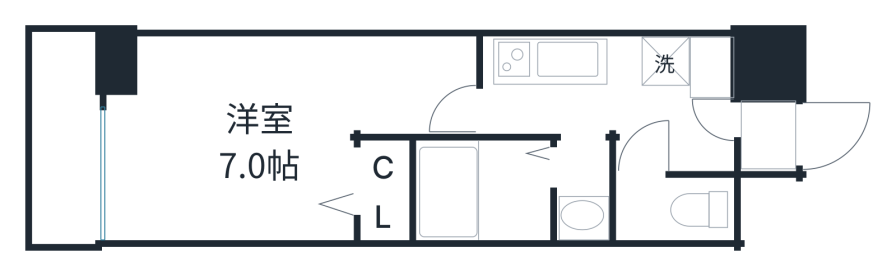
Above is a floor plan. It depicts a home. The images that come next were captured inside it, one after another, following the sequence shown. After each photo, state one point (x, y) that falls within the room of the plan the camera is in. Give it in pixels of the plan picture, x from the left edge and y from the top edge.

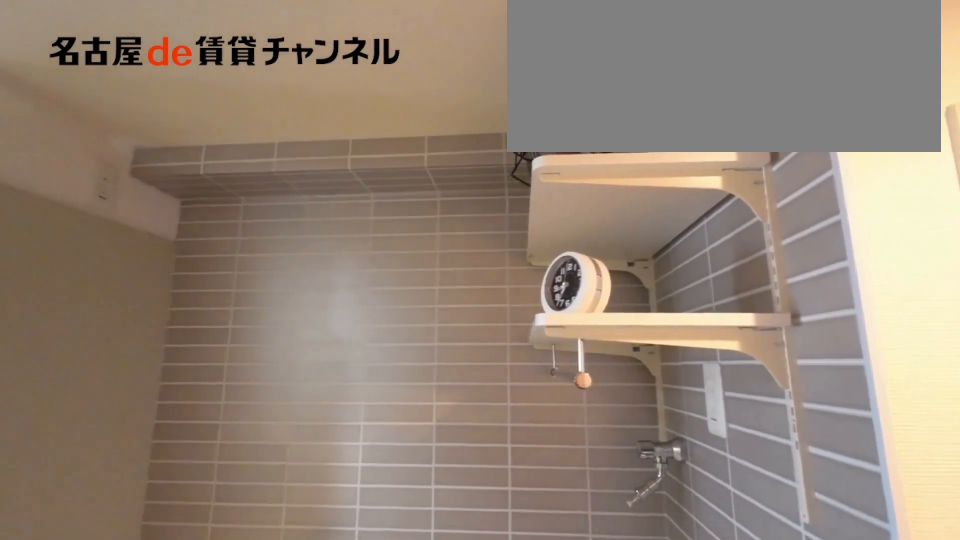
(657, 64)
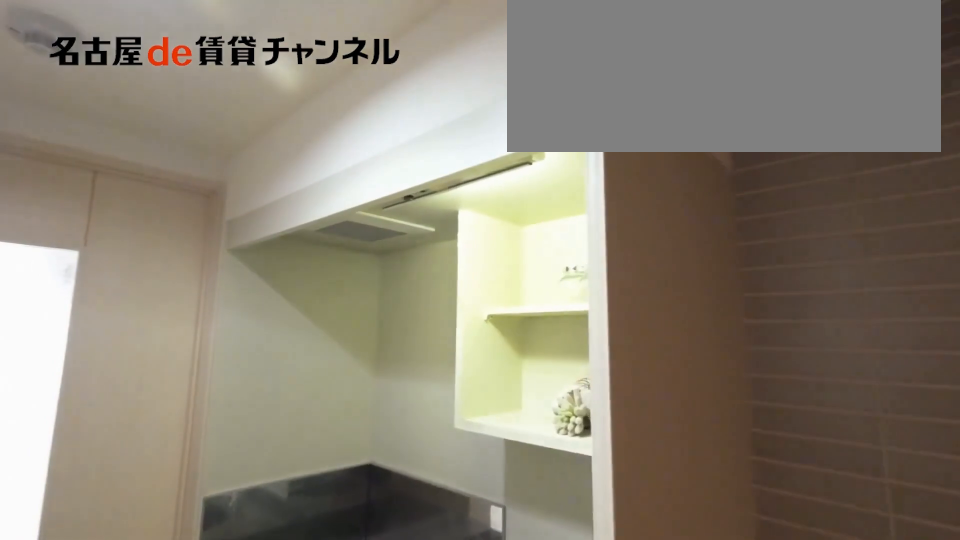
(657, 64)
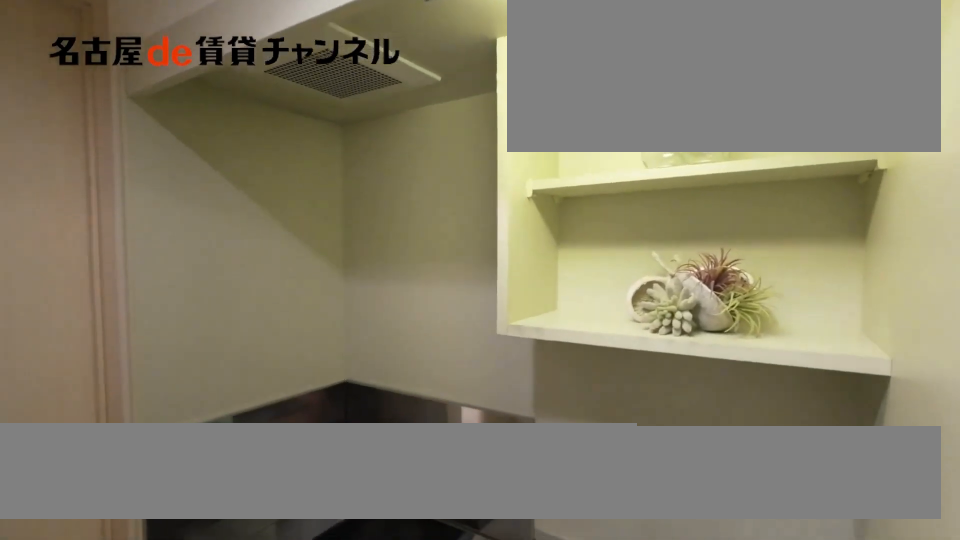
(561, 61)
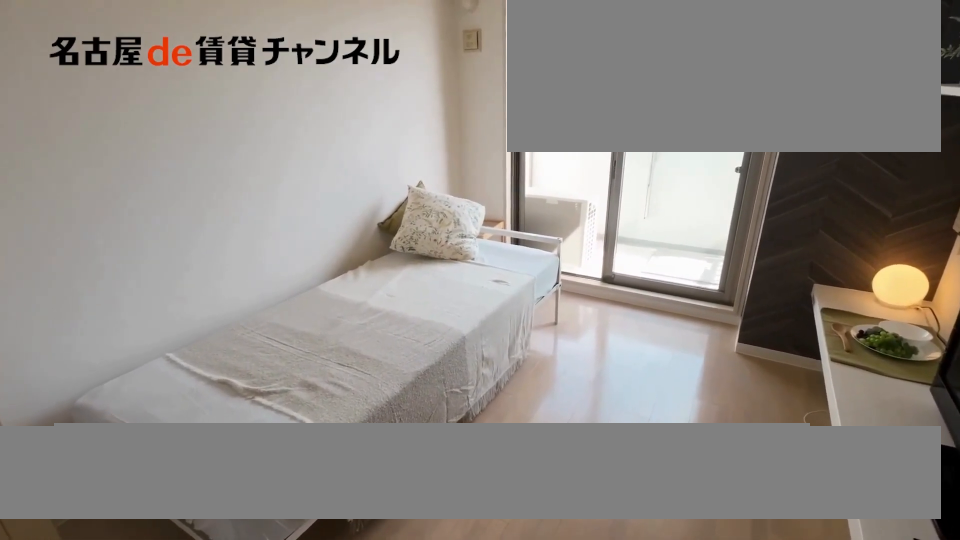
(265, 127)
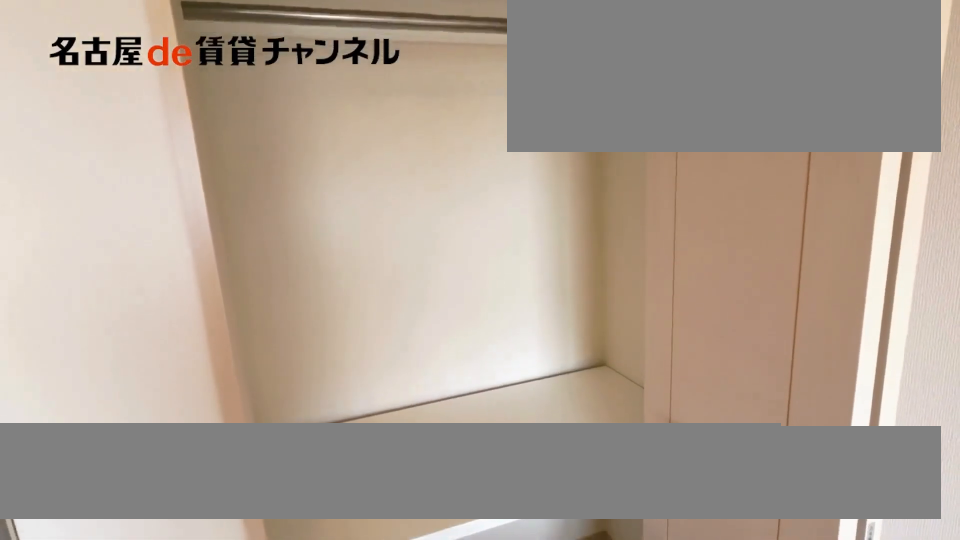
(382, 191)
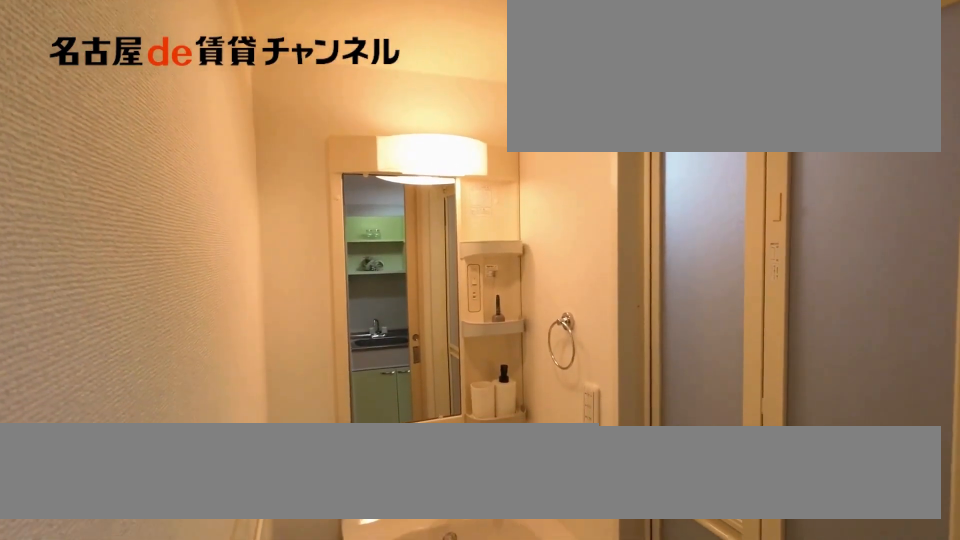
(593, 190)
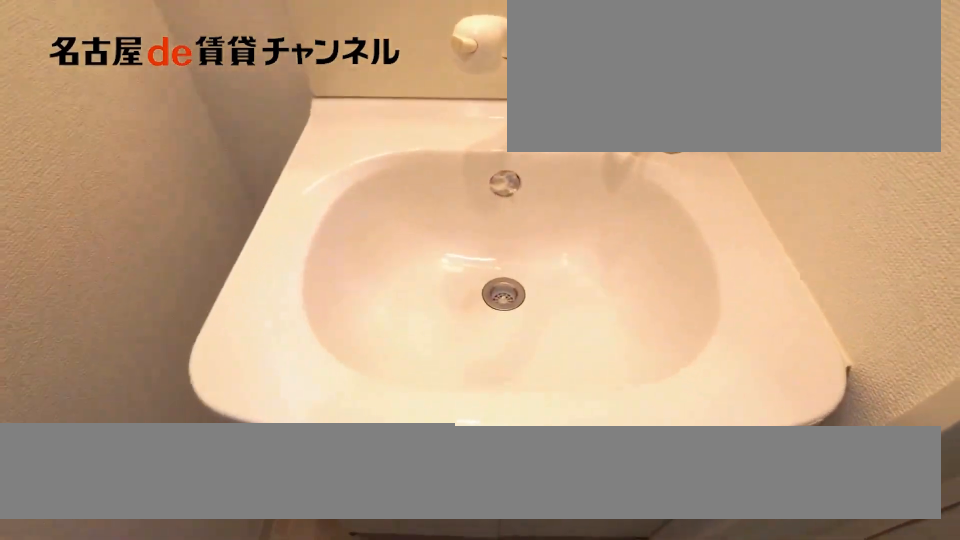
(593, 190)
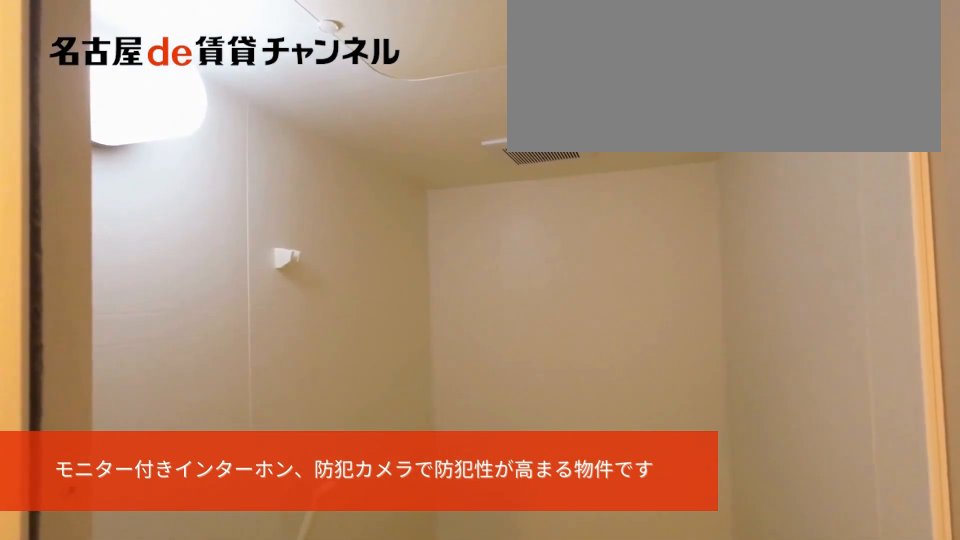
(480, 189)
